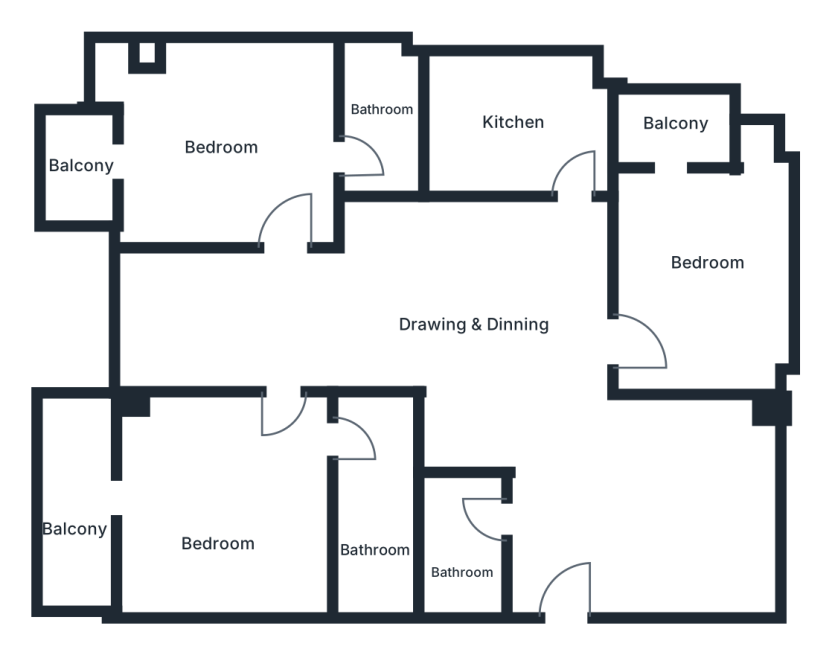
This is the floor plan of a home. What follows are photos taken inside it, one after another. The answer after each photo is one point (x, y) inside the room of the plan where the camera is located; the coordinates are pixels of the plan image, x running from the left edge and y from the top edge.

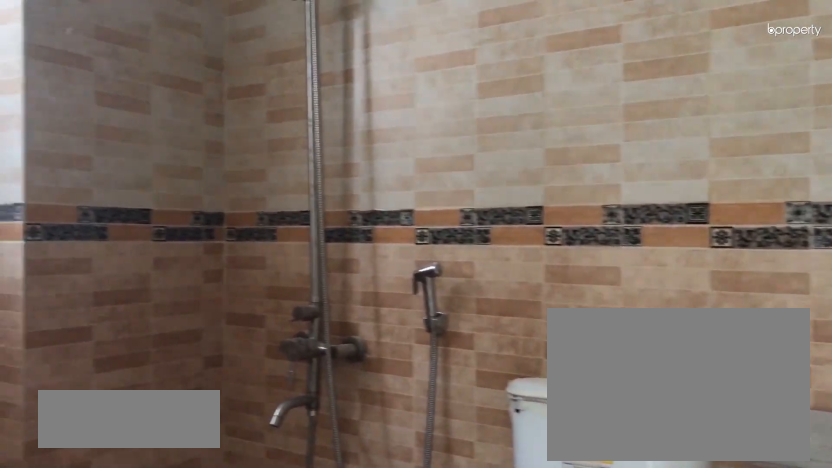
(379, 123)
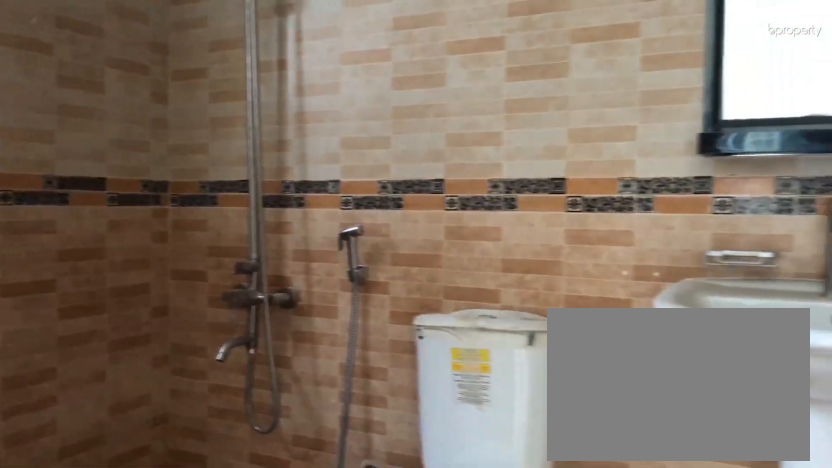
(379, 123)
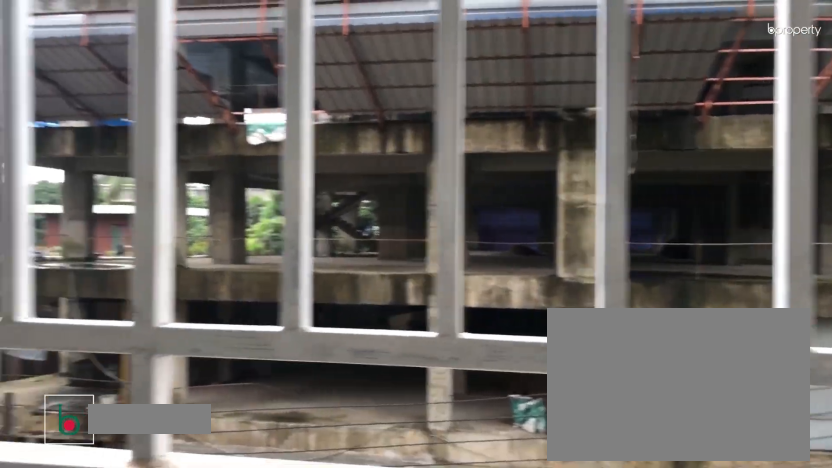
(82, 164)
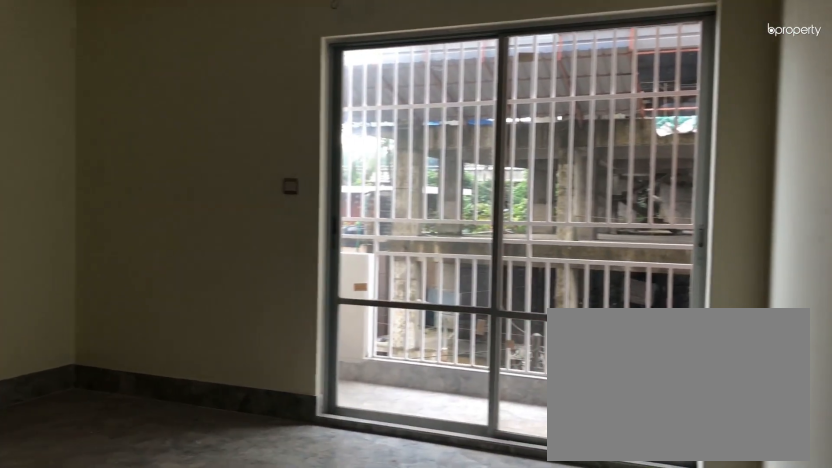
(219, 500)
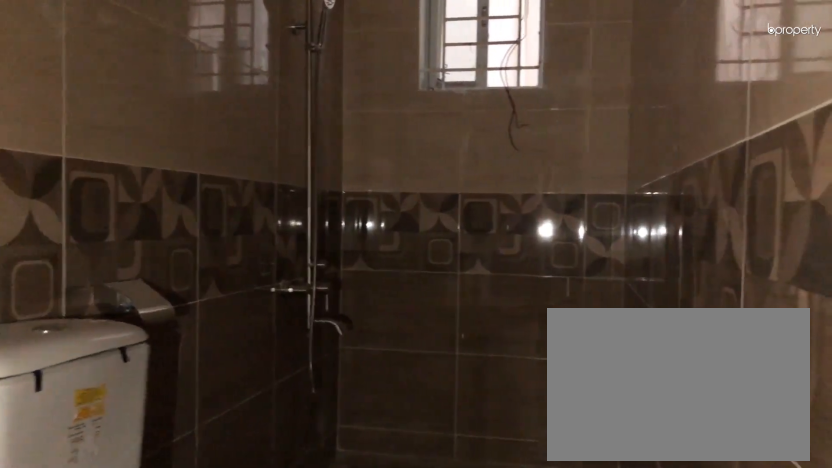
(370, 516)
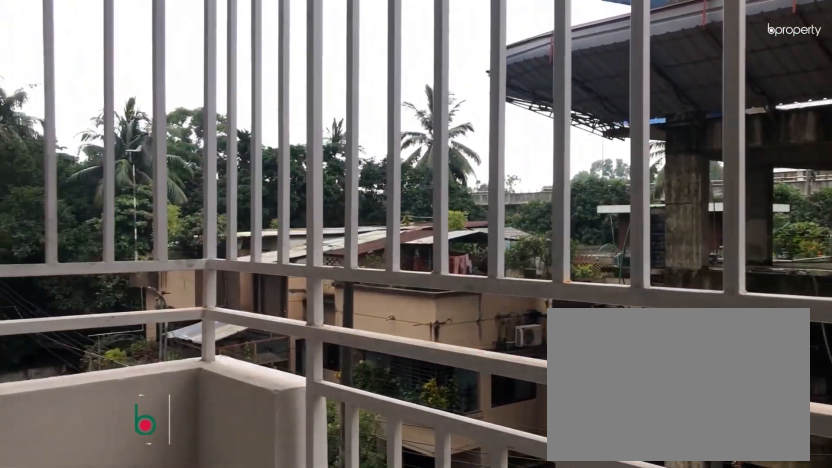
(69, 494)
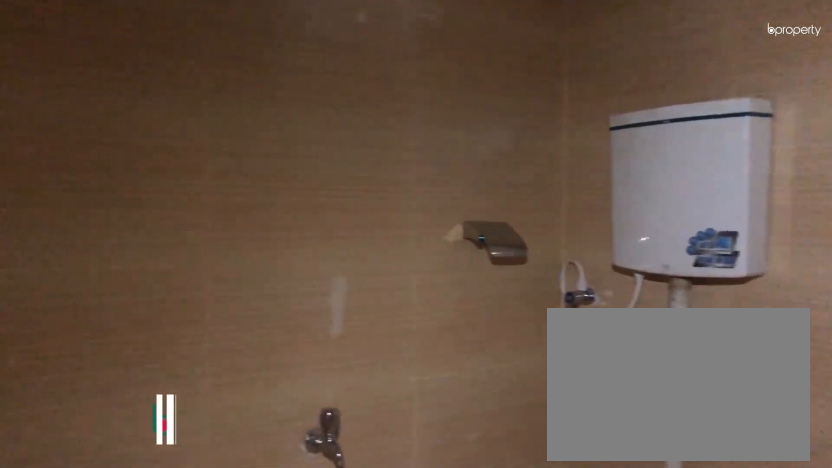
(467, 546)
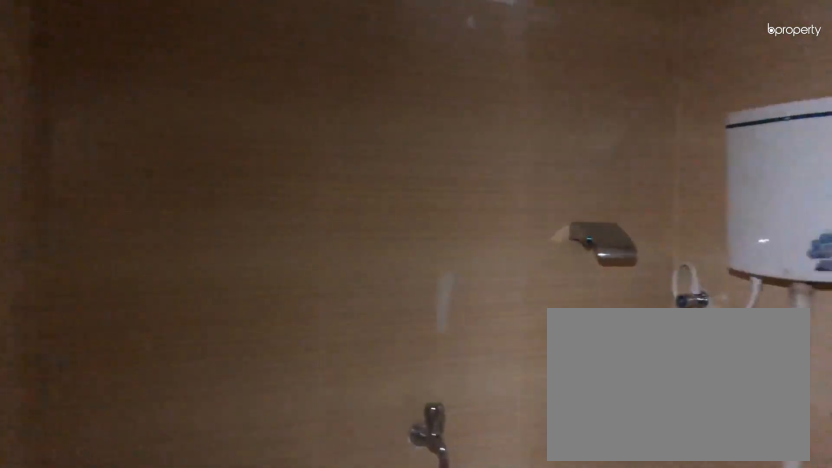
(467, 546)
